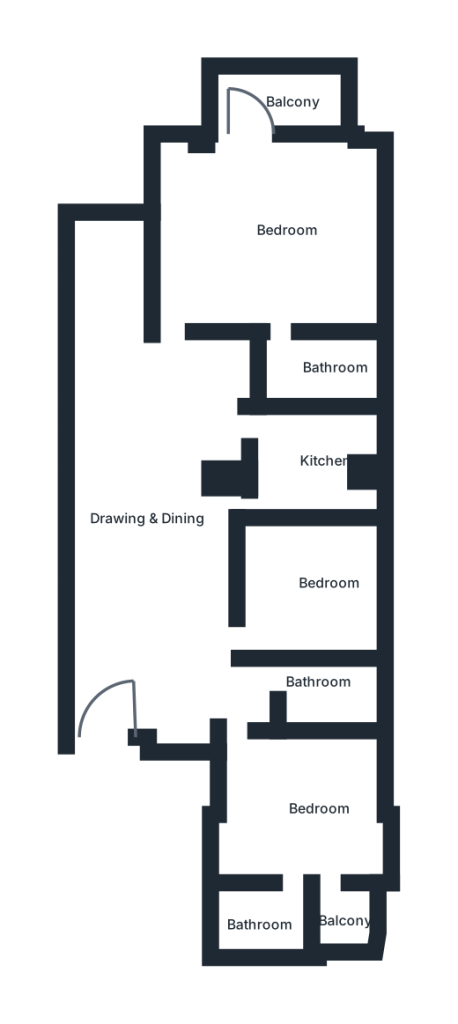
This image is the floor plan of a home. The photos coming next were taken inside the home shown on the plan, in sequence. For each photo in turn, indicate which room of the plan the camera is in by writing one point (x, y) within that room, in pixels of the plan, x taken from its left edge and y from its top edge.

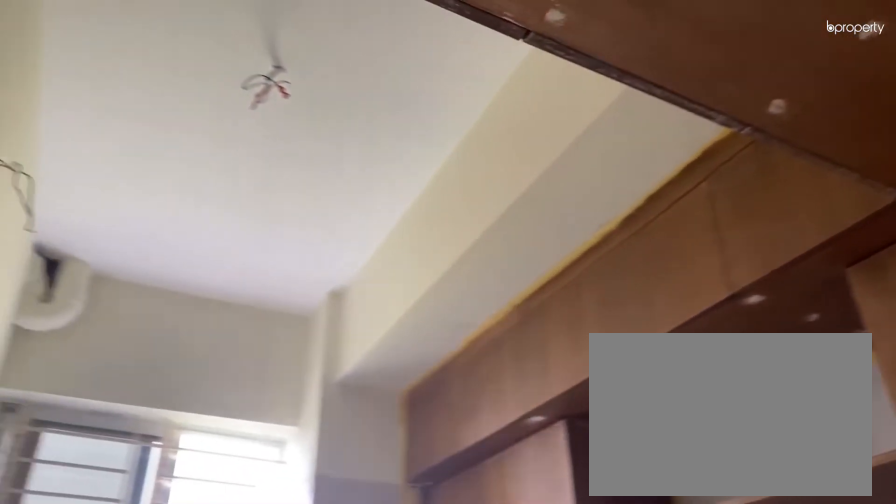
(308, 452)
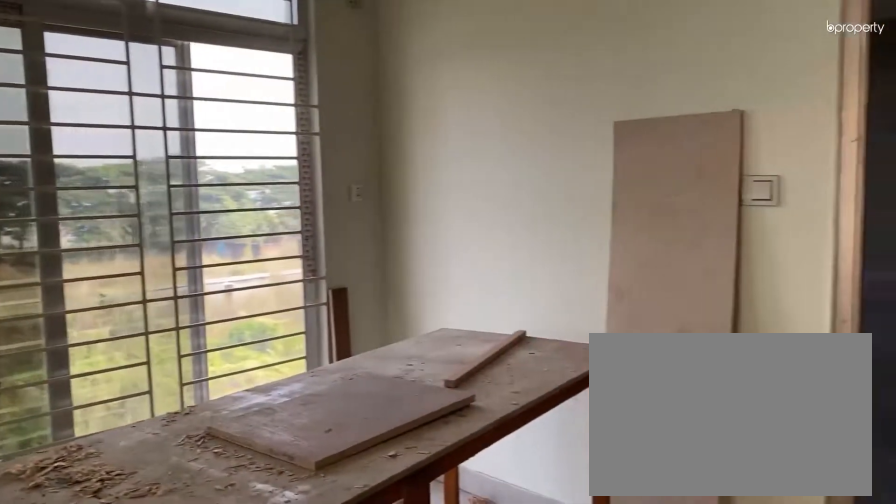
(281, 222)
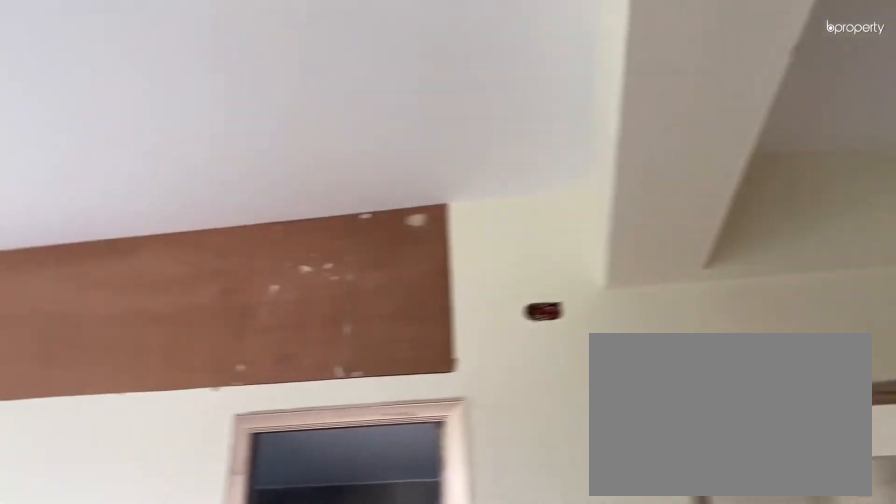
(281, 235)
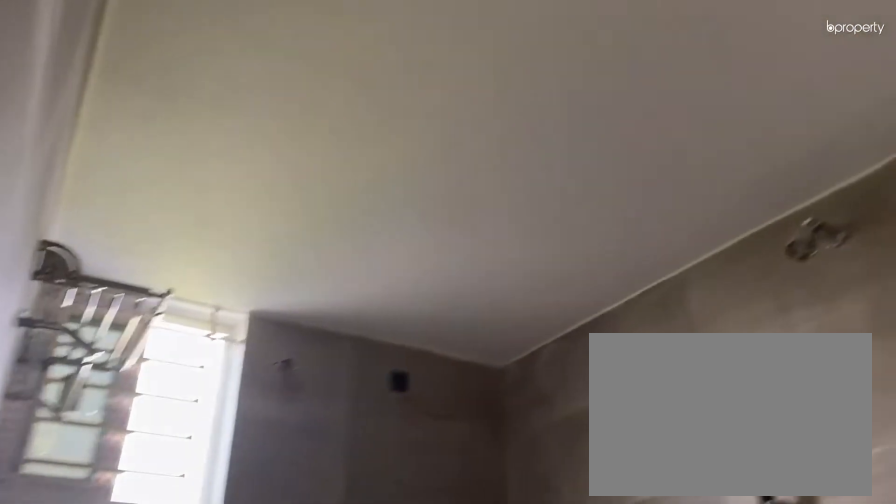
(300, 365)
